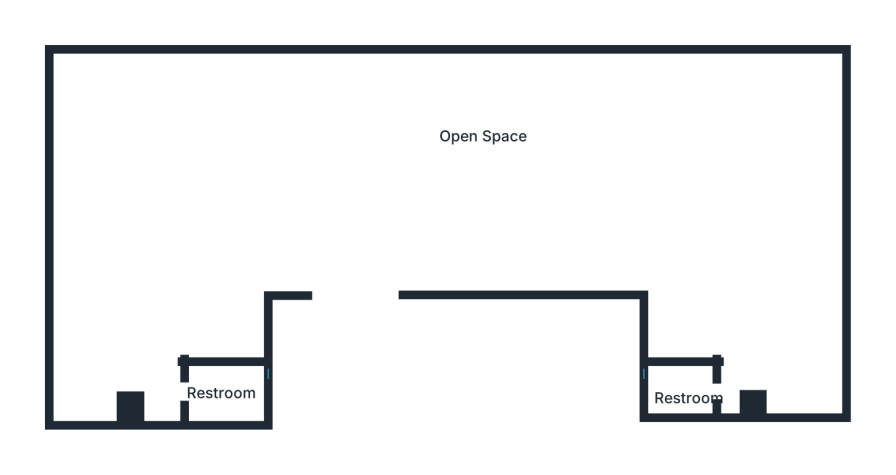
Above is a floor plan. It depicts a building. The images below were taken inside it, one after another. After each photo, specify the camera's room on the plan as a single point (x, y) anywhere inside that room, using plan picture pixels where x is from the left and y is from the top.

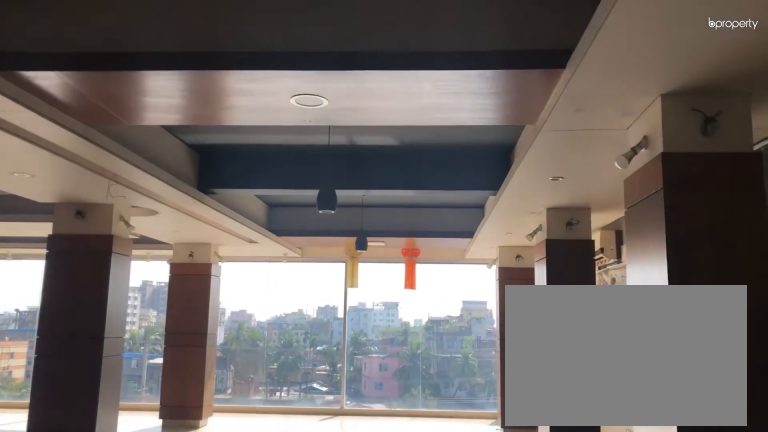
(475, 153)
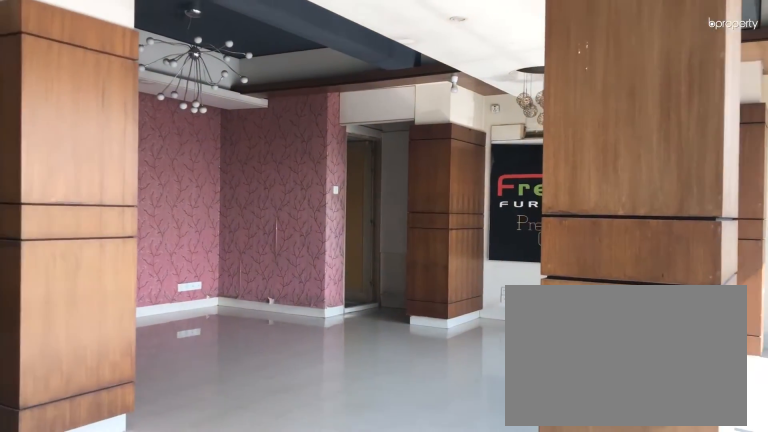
(475, 153)
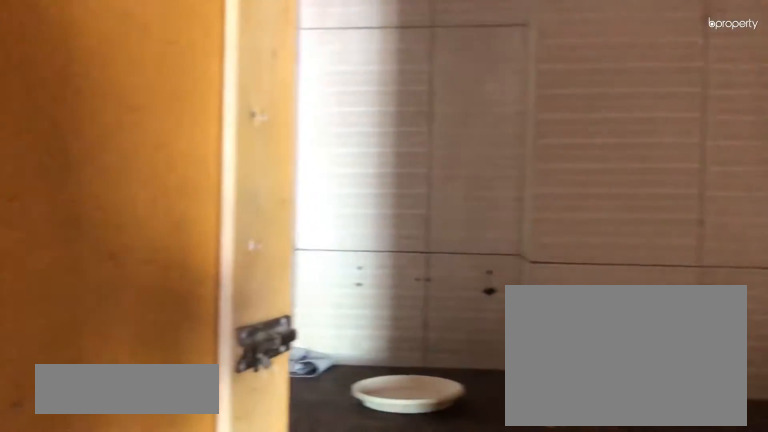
(226, 395)
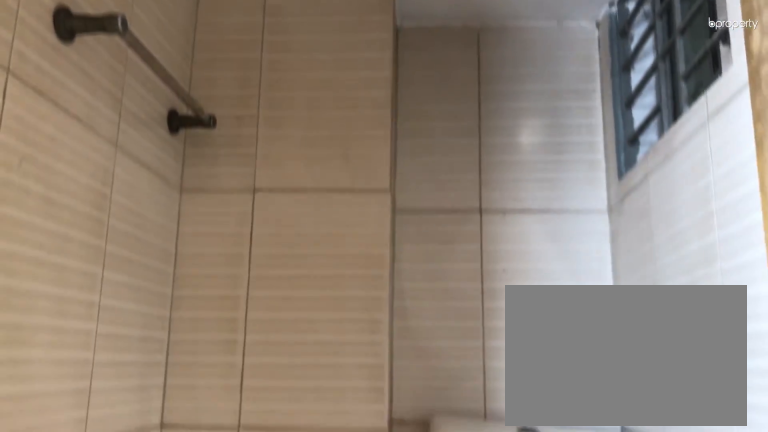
(689, 395)
